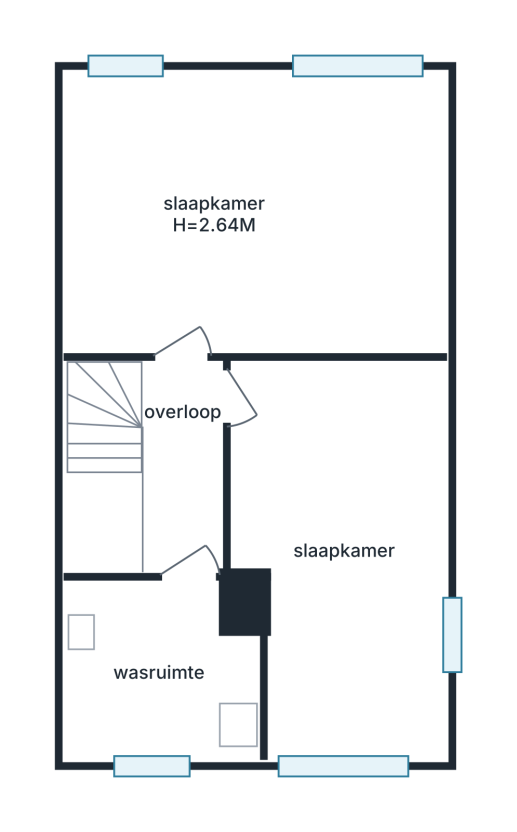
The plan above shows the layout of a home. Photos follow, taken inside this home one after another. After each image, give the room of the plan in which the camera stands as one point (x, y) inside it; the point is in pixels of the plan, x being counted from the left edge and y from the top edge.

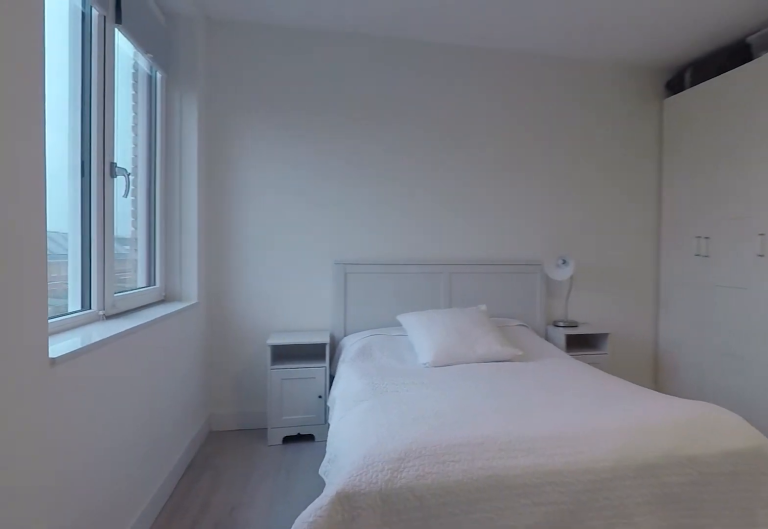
(91, 207)
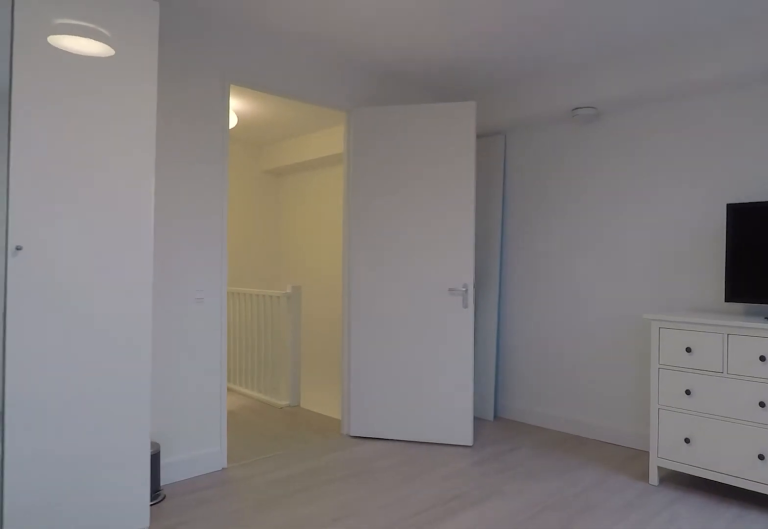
(91, 207)
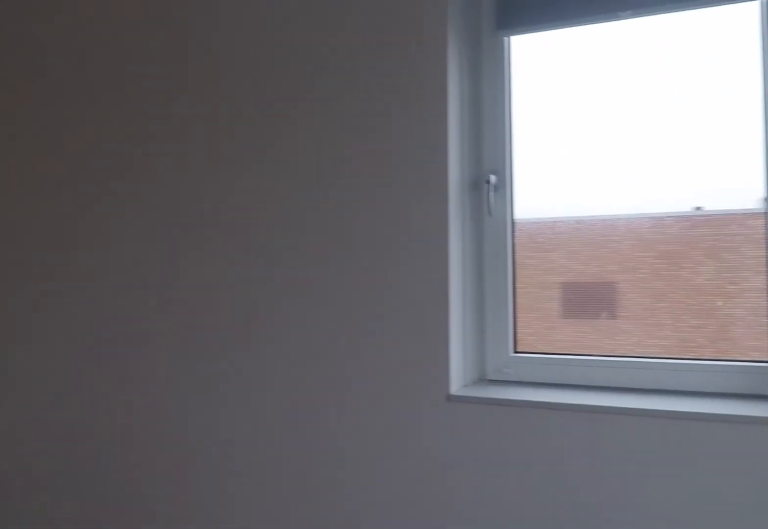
(347, 591)
